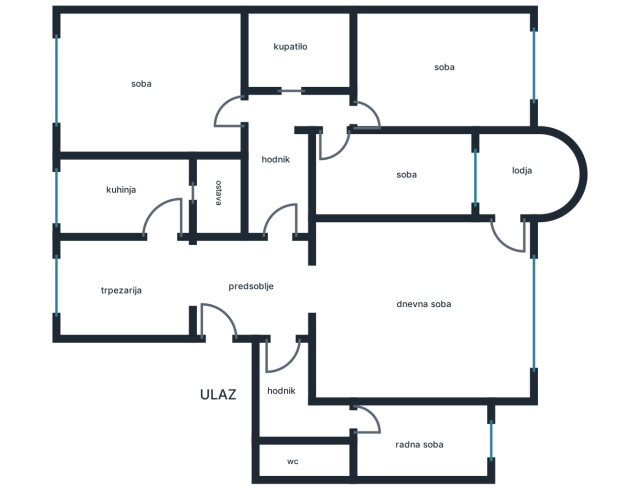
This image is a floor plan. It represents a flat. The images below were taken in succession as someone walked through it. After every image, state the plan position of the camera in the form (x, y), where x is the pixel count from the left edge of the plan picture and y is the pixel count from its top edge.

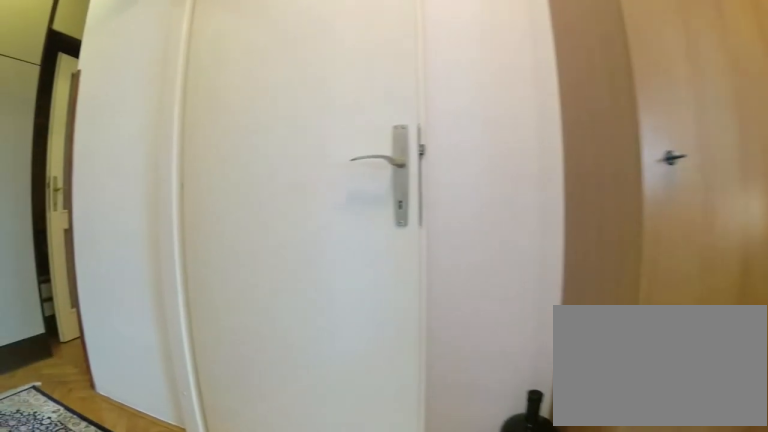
(410, 469)
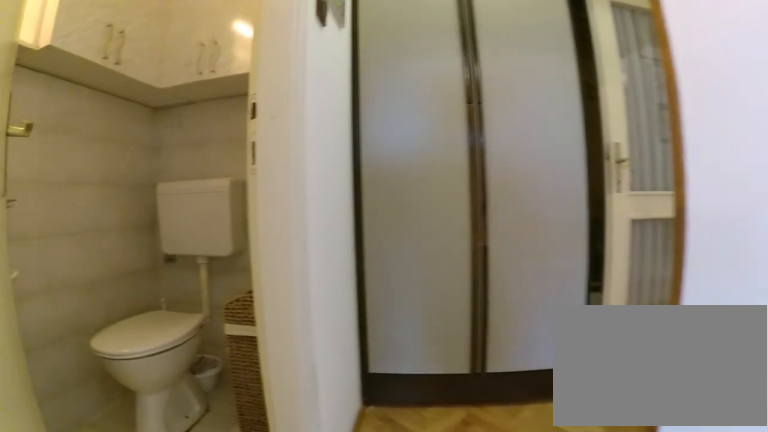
(376, 428)
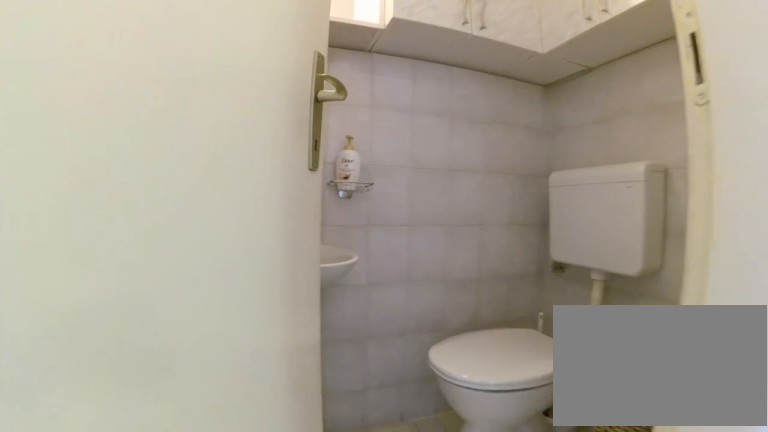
(334, 428)
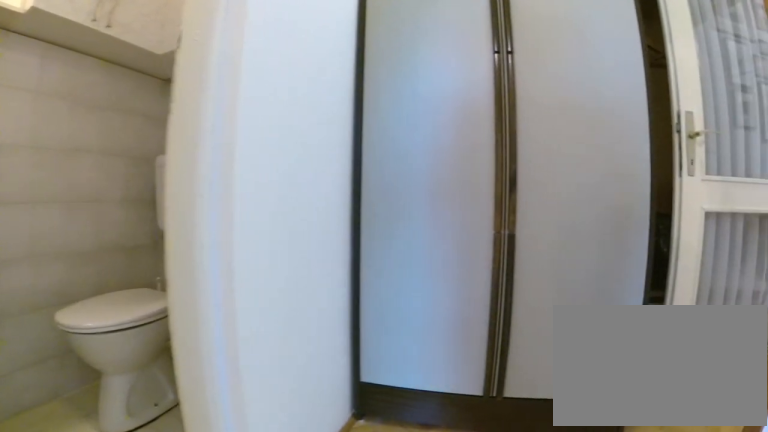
(349, 421)
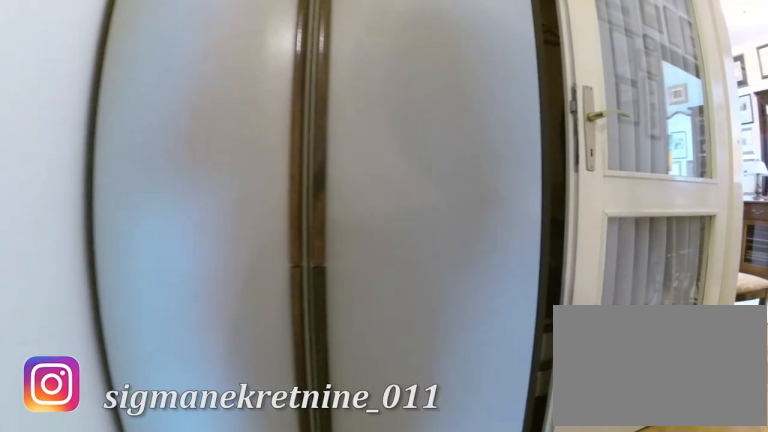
(326, 424)
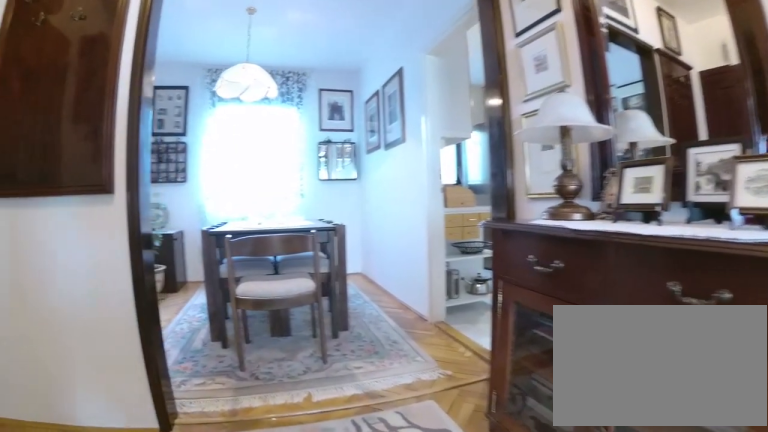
(259, 292)
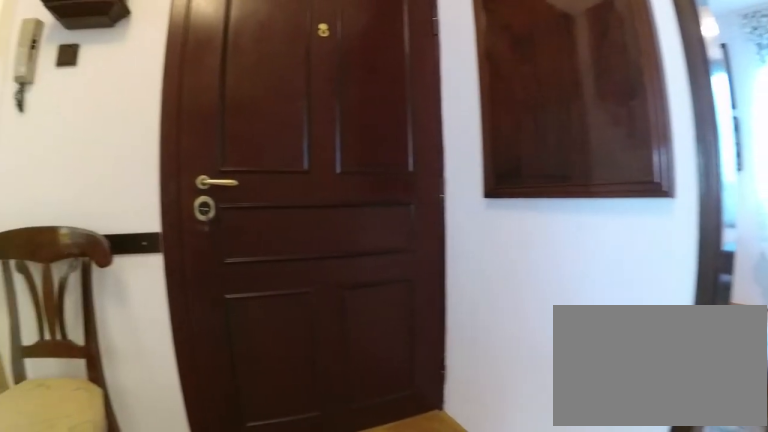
(237, 286)
